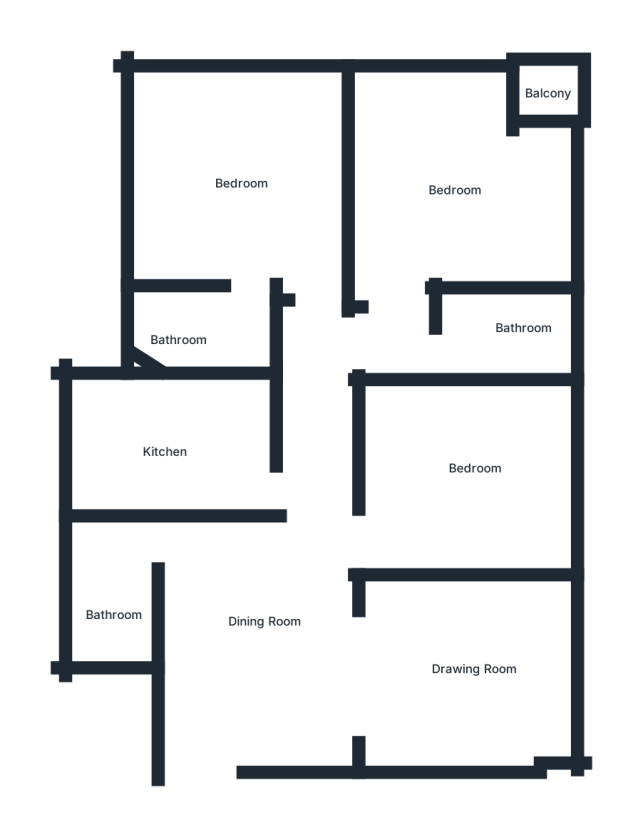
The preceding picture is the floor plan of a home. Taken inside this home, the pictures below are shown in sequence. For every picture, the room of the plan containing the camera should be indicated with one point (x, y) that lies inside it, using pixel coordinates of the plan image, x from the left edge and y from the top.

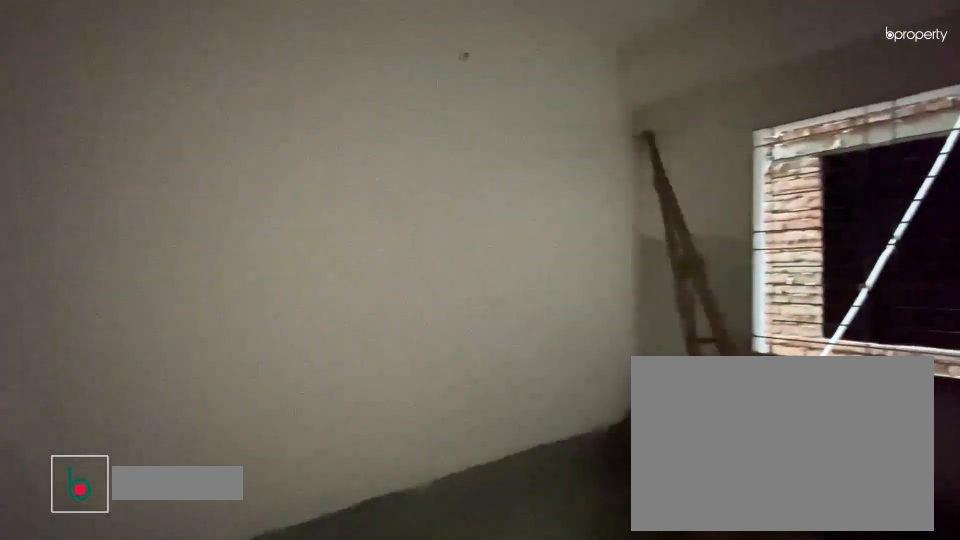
(474, 481)
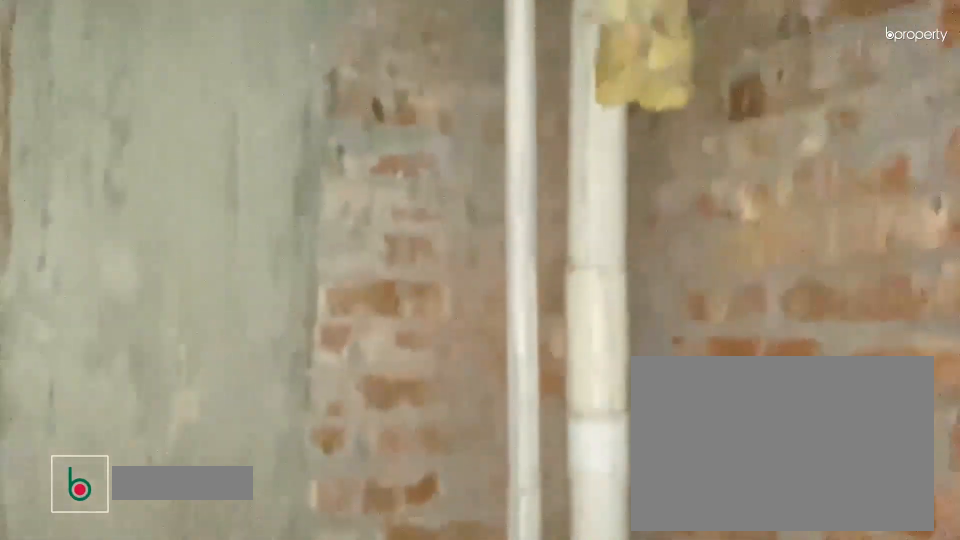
(117, 593)
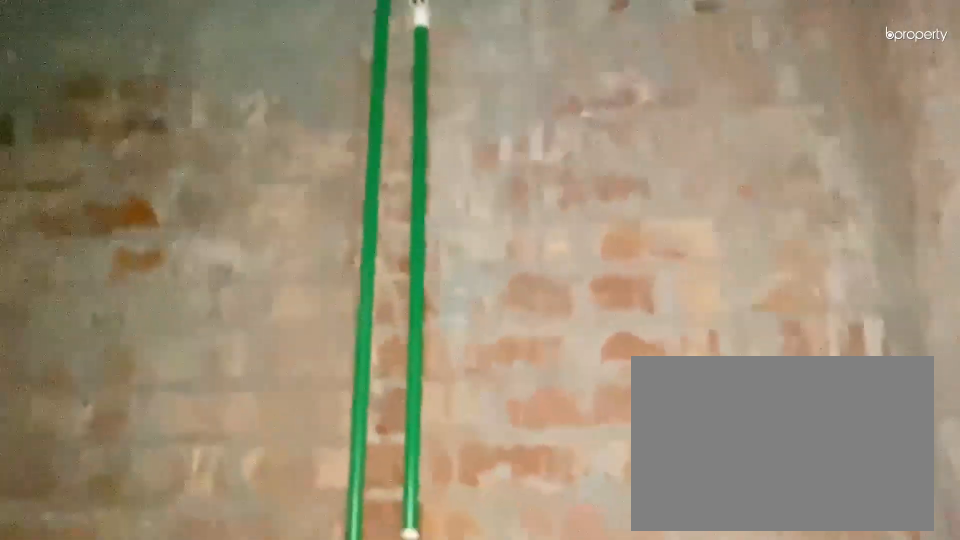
(117, 593)
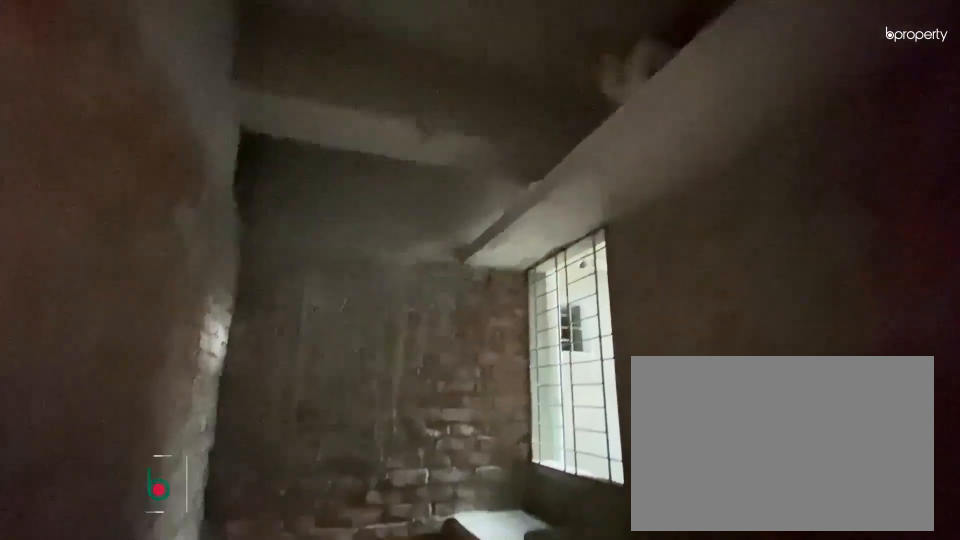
(184, 460)
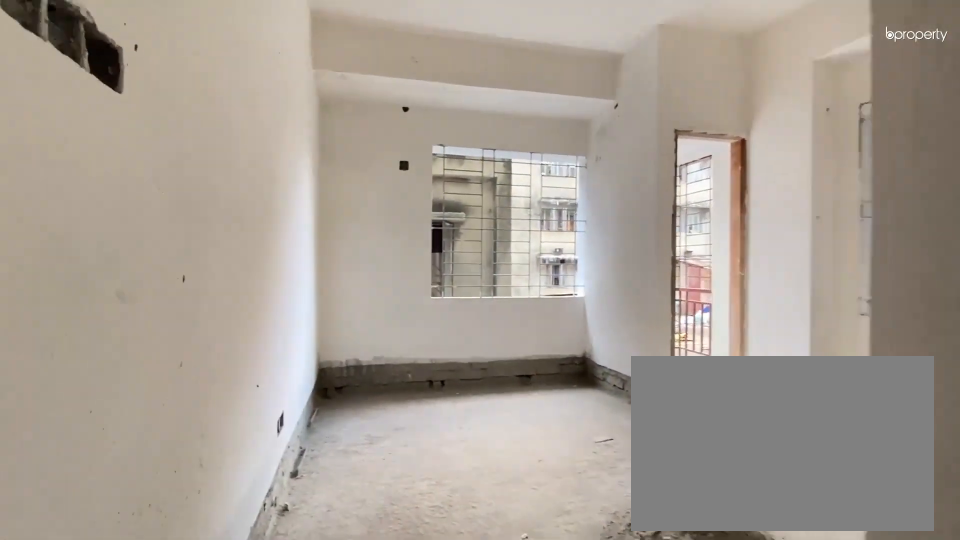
(451, 192)
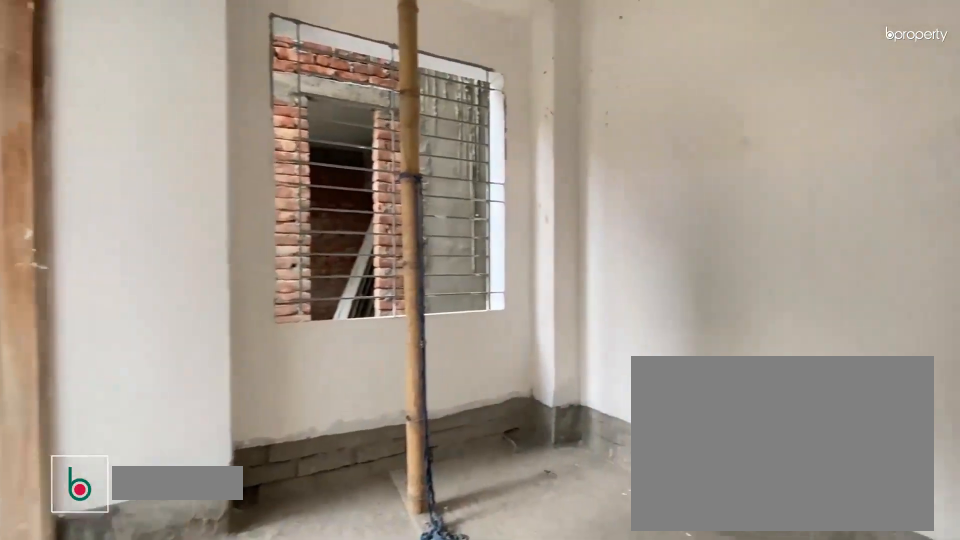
(451, 192)
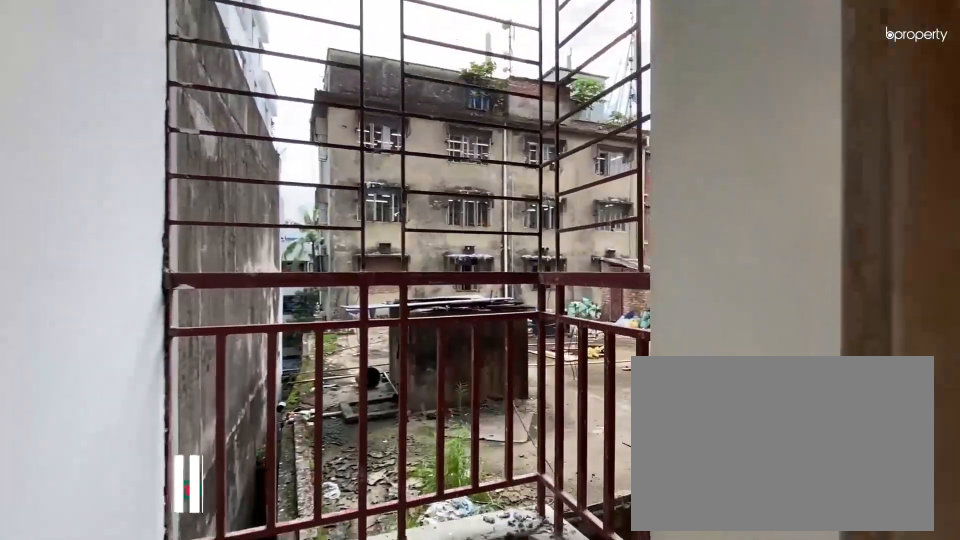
(548, 89)
